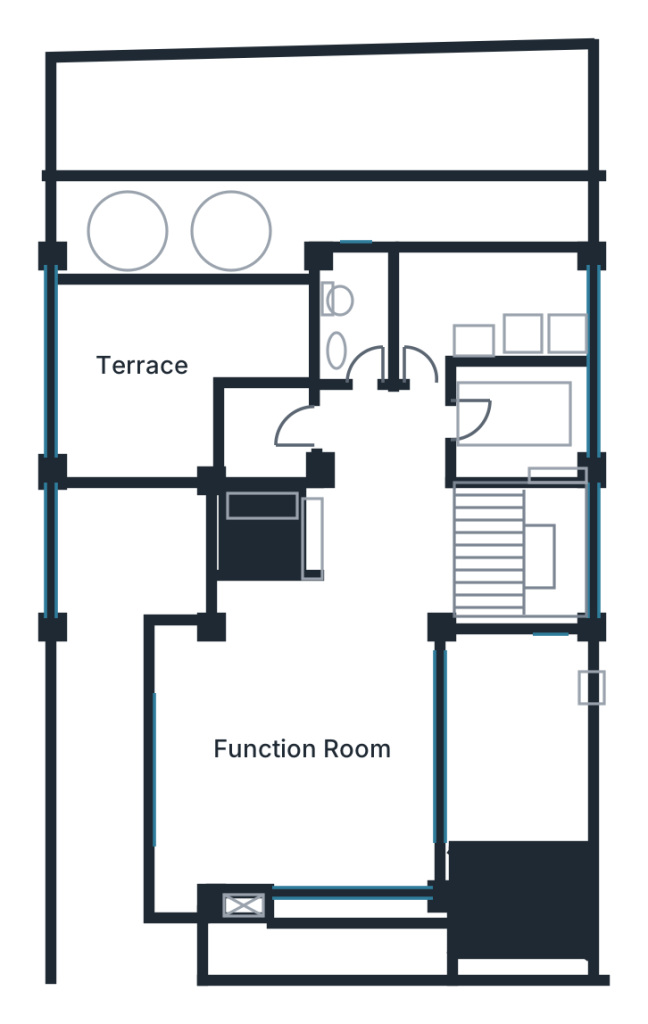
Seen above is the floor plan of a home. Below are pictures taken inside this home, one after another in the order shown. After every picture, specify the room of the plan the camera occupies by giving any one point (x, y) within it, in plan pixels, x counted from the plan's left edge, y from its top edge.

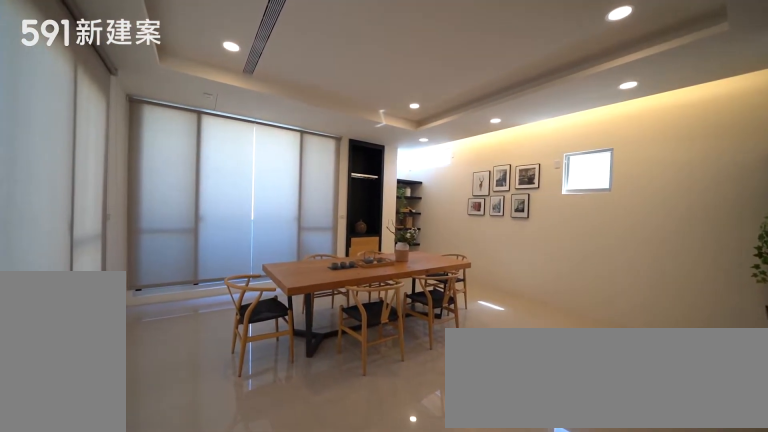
(296, 746)
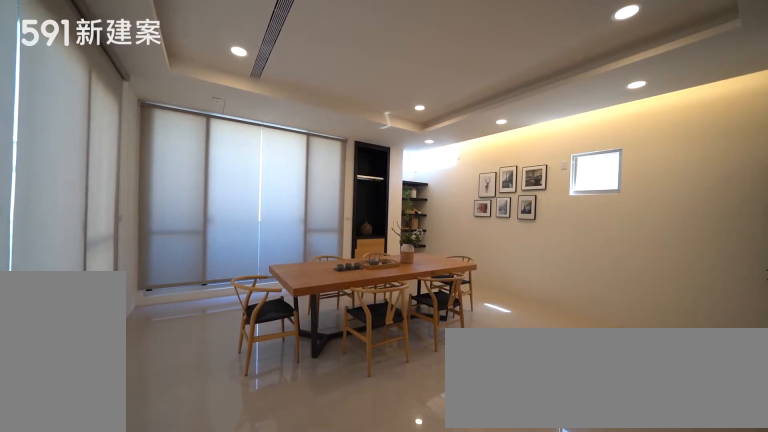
(296, 746)
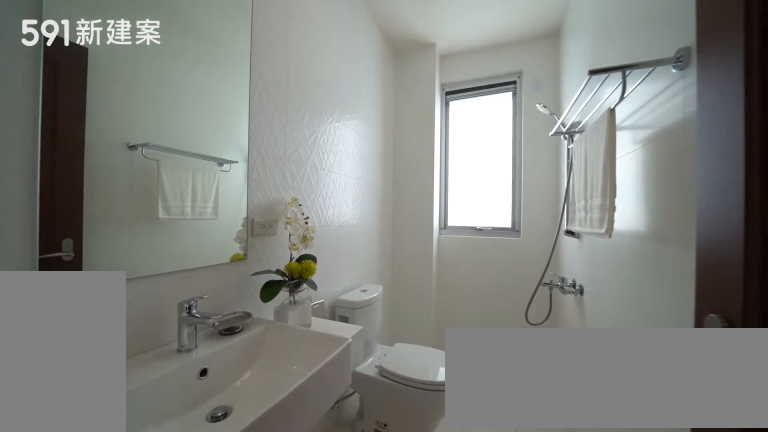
(358, 305)
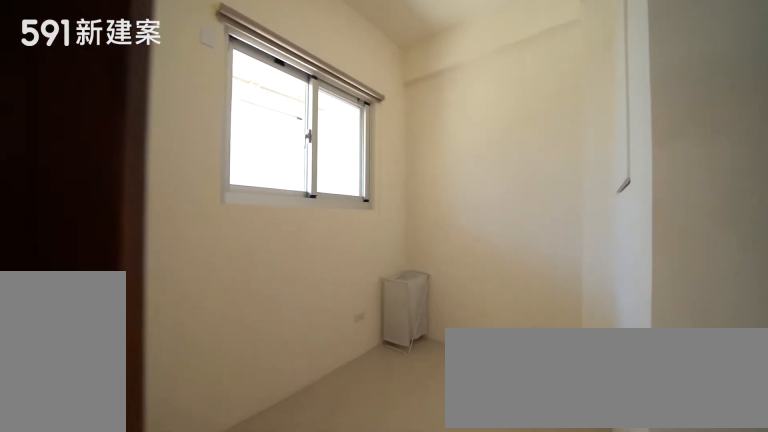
(530, 421)
